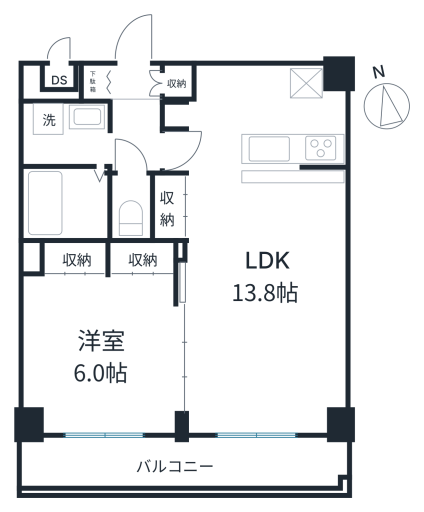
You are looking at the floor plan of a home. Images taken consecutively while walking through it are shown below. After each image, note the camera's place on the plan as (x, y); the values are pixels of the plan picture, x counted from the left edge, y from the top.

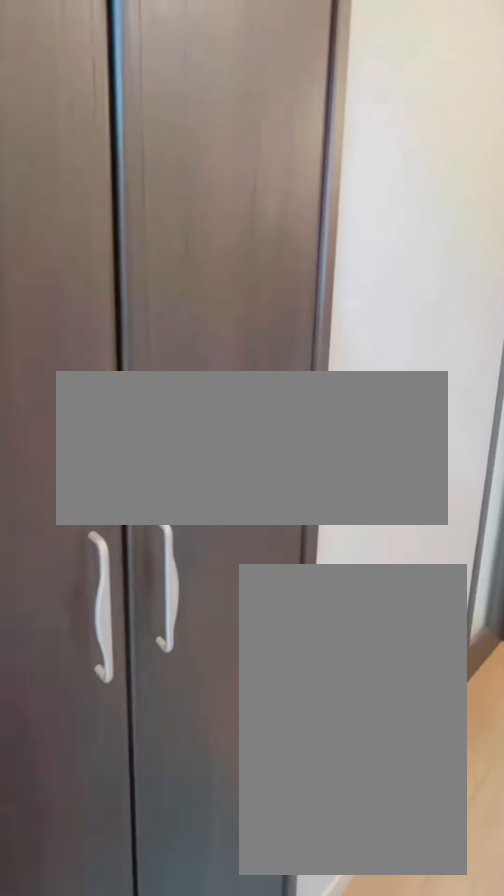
(130, 127)
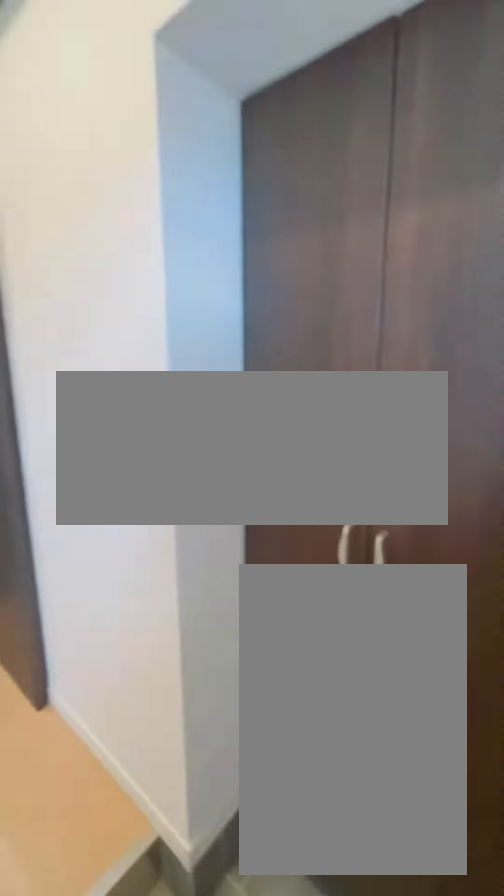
(131, 119)
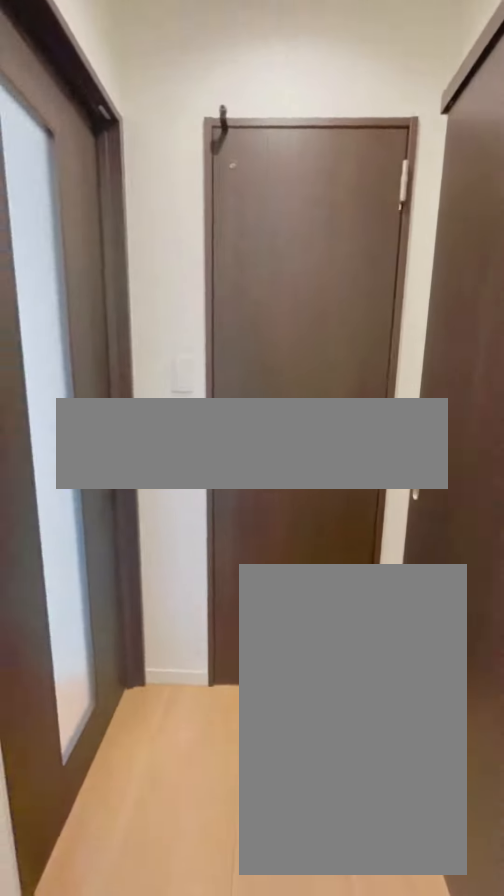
(108, 130)
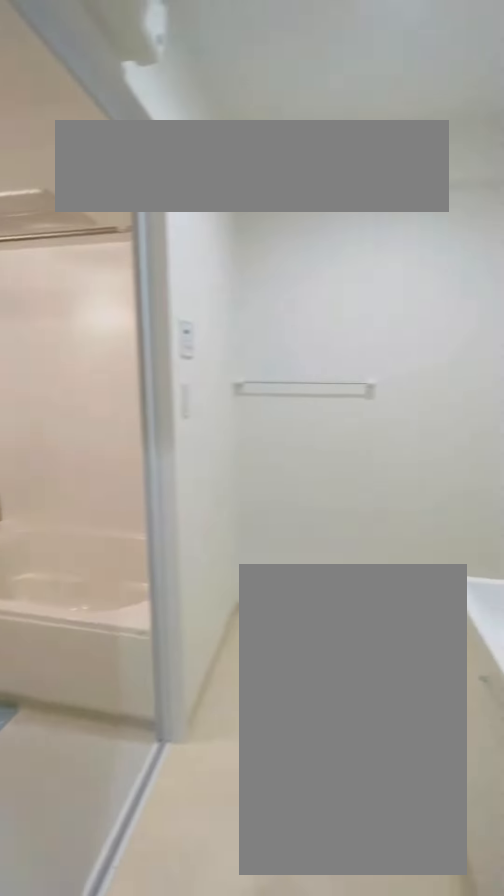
(63, 138)
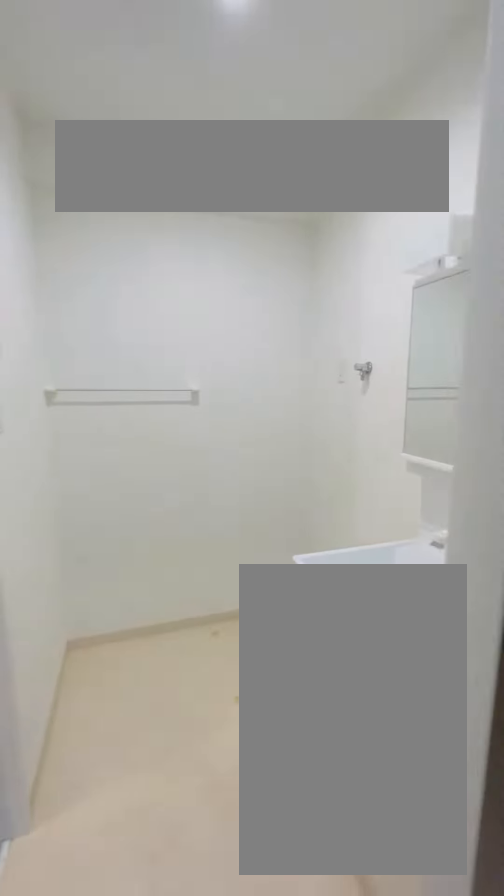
(63, 138)
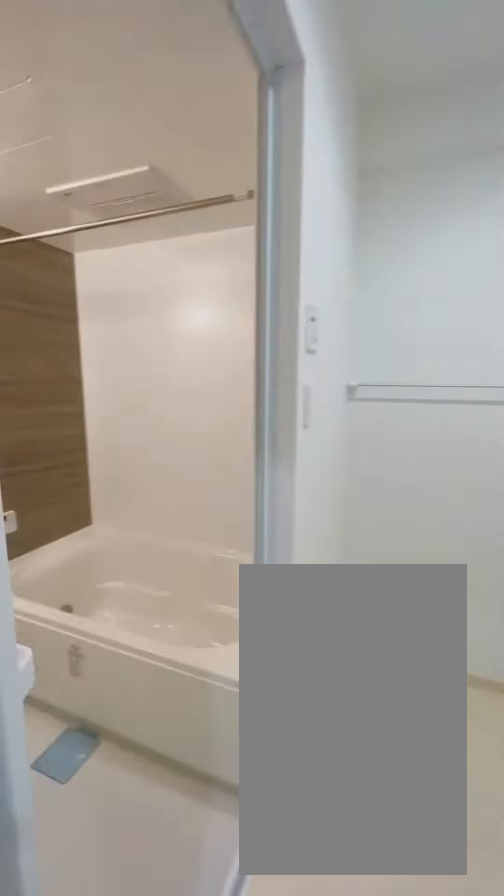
(65, 158)
